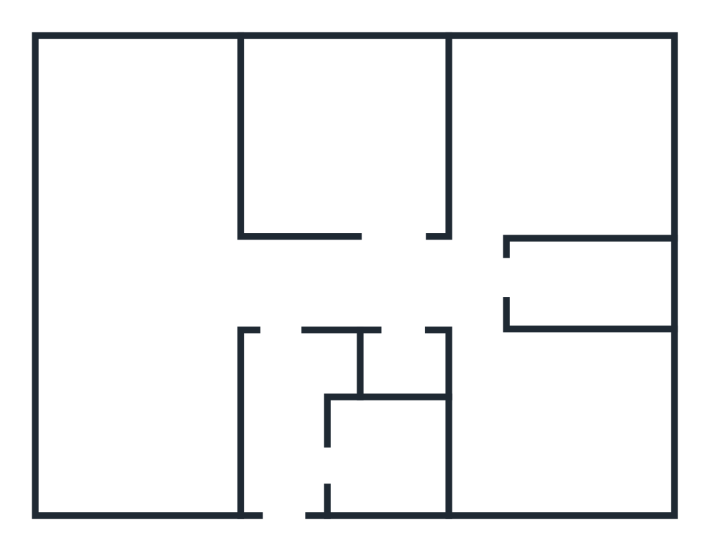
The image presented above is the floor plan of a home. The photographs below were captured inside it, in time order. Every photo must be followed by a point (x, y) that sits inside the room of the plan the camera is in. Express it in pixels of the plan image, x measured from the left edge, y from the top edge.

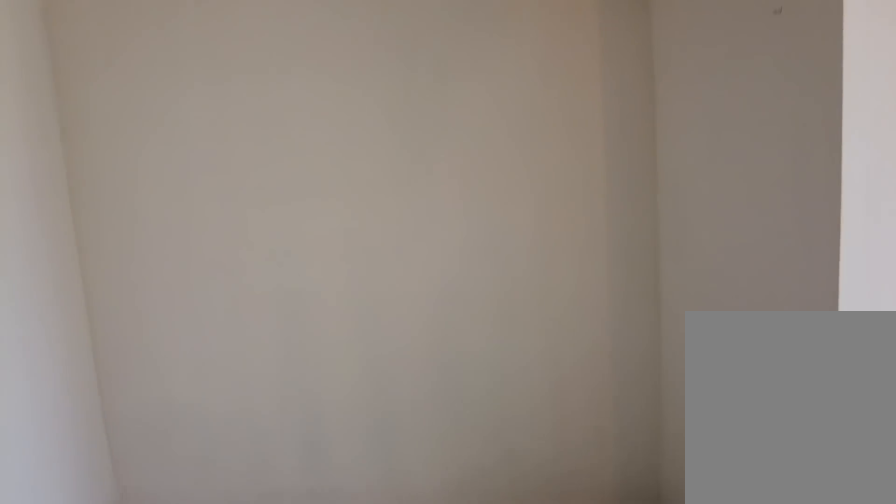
(278, 385)
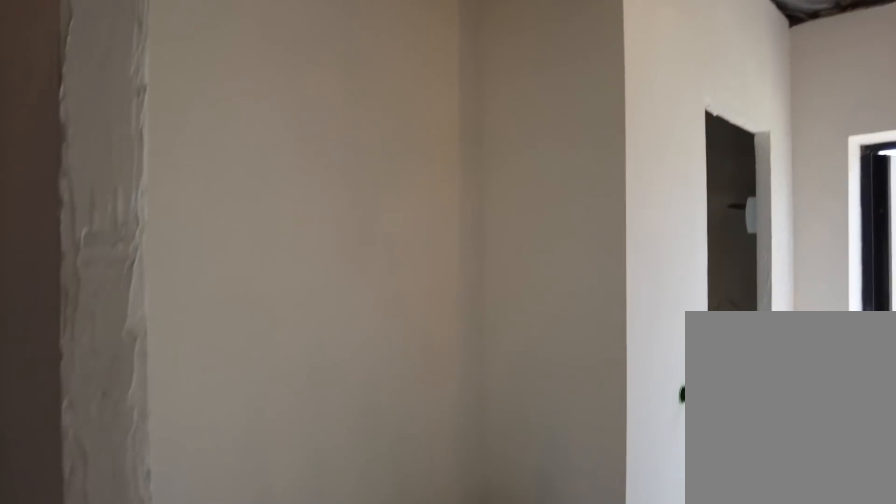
(278, 385)
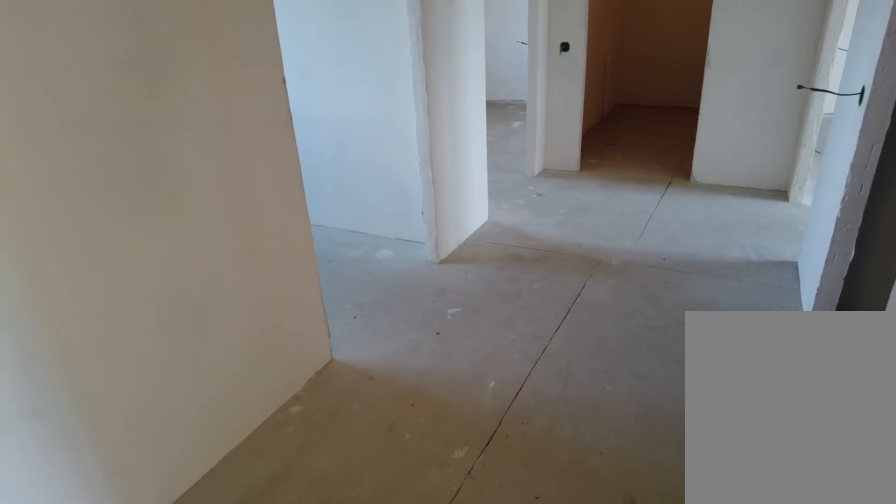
(284, 307)
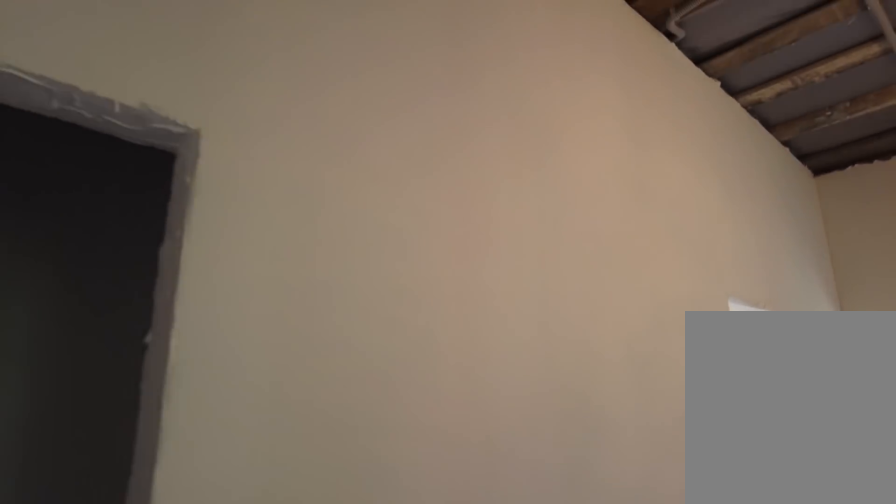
(413, 300)
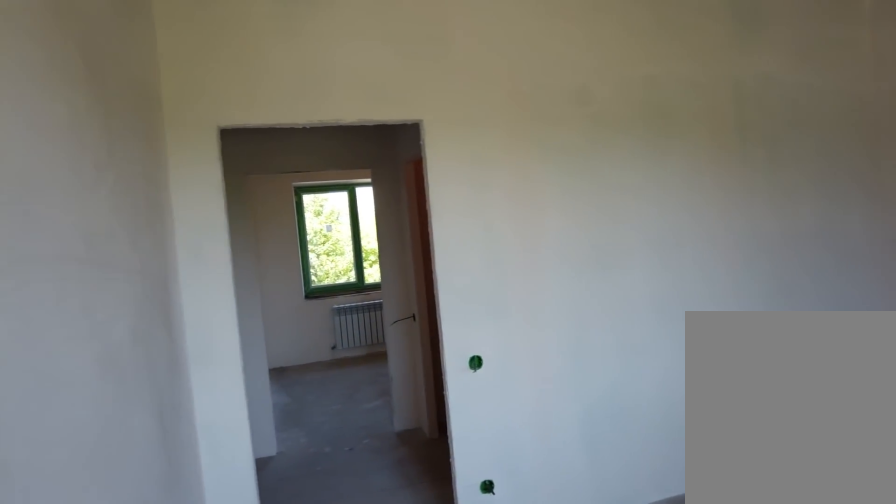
(513, 445)
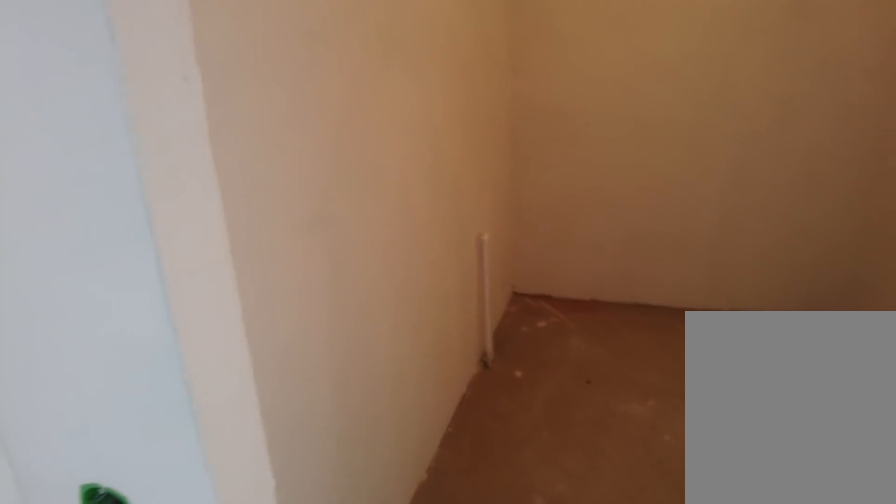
(477, 290)
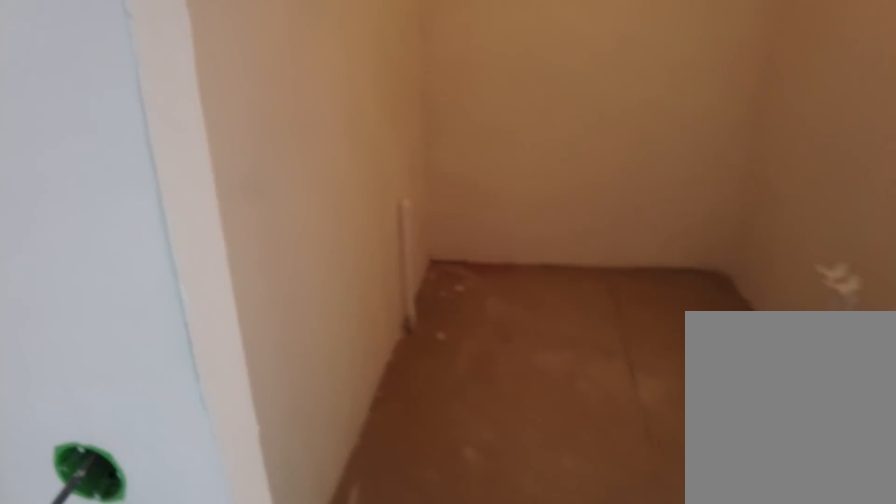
(477, 290)
